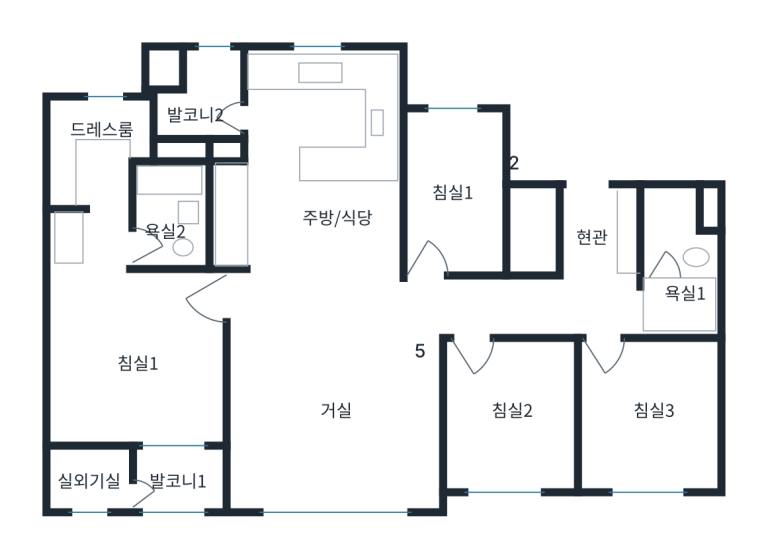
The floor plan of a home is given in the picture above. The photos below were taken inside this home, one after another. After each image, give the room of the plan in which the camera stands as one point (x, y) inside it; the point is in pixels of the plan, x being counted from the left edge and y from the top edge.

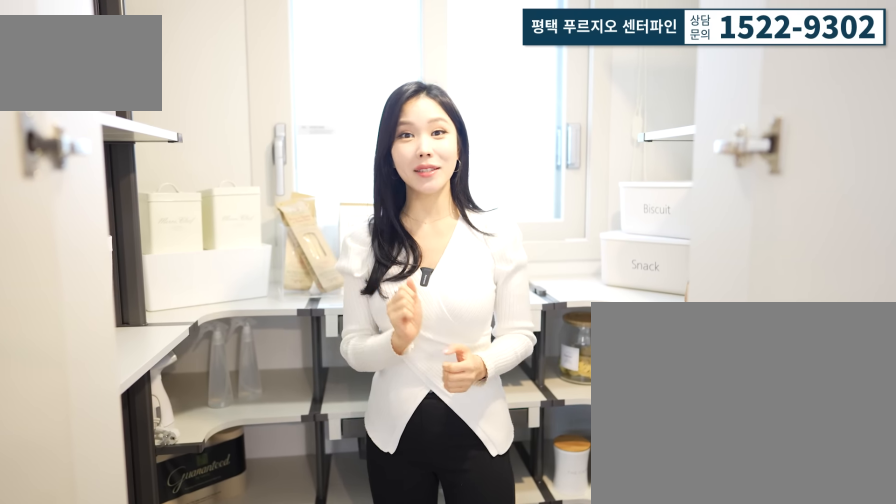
(452, 215)
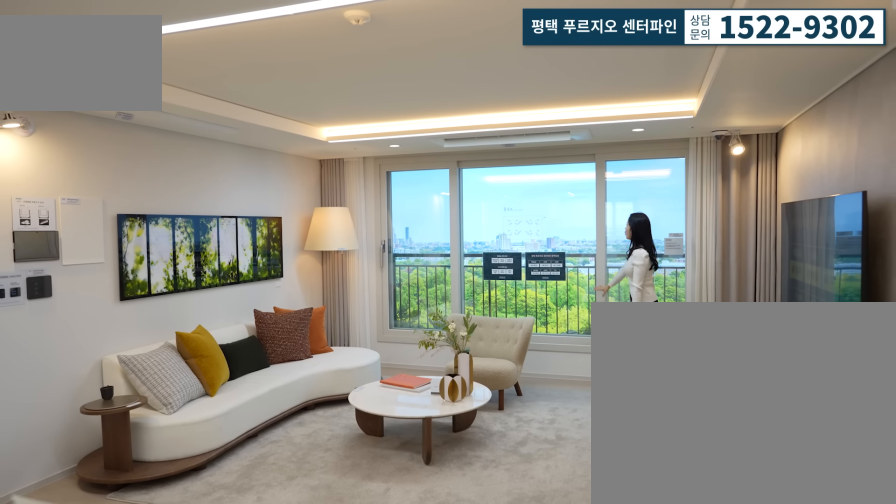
(329, 428)
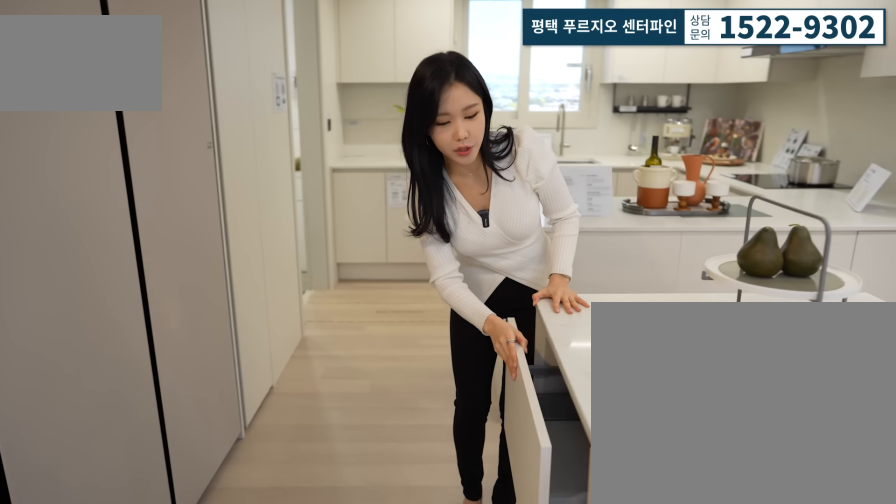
(329, 186)
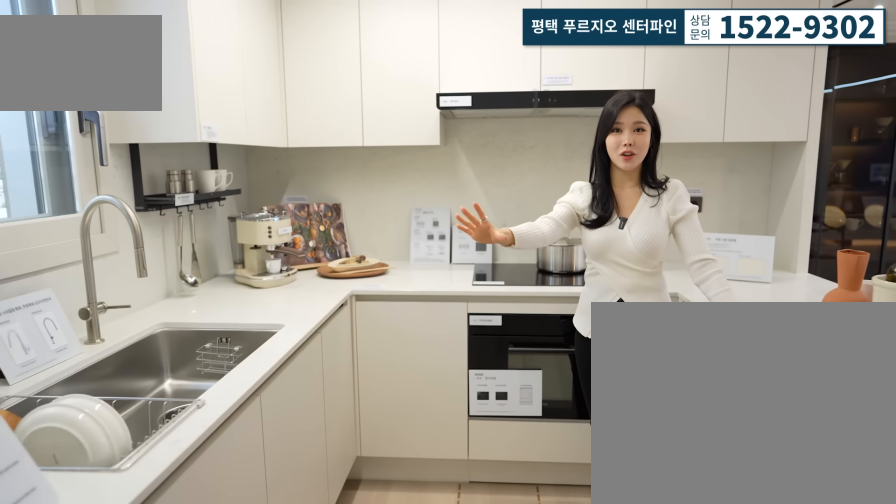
(329, 186)
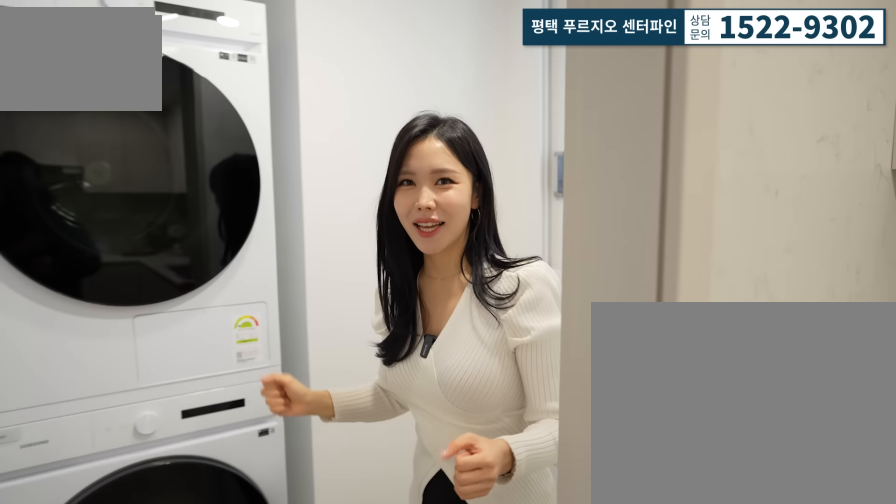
(191, 94)
